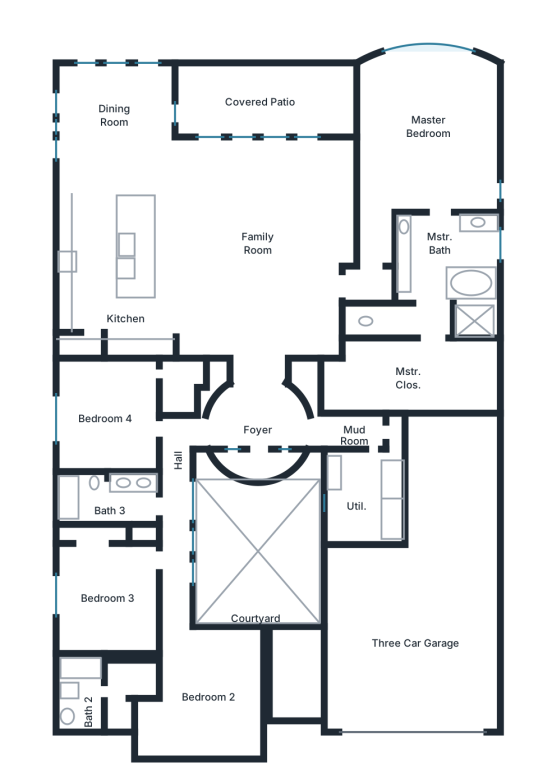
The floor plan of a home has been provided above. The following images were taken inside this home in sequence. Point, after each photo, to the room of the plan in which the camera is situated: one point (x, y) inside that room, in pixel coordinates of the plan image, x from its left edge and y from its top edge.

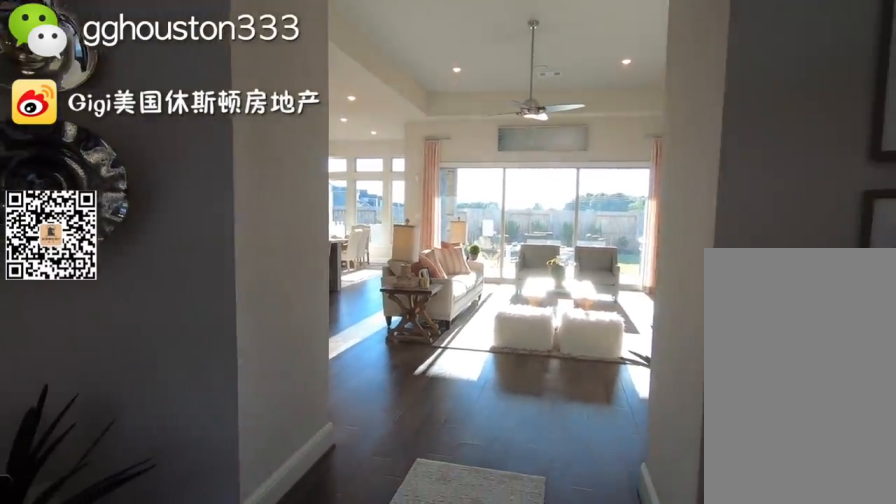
(259, 426)
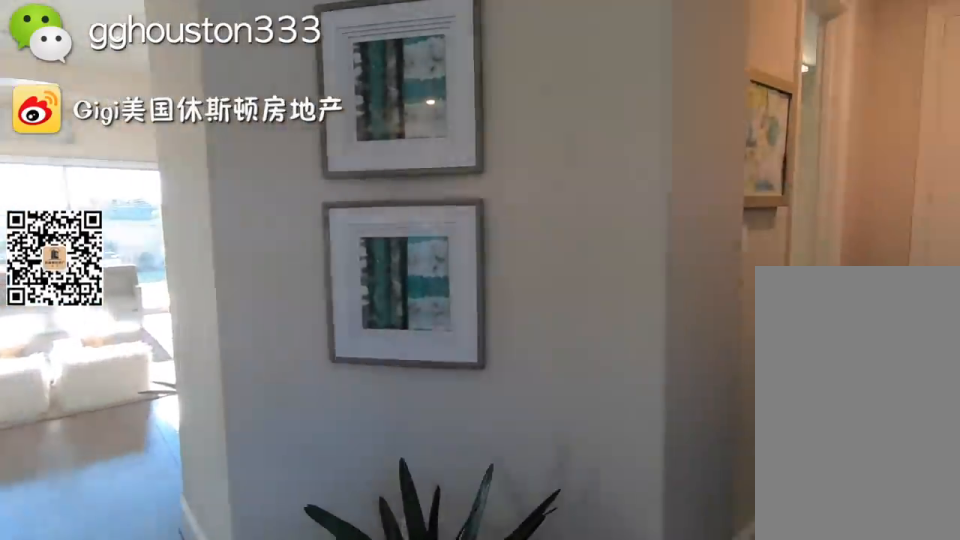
(259, 426)
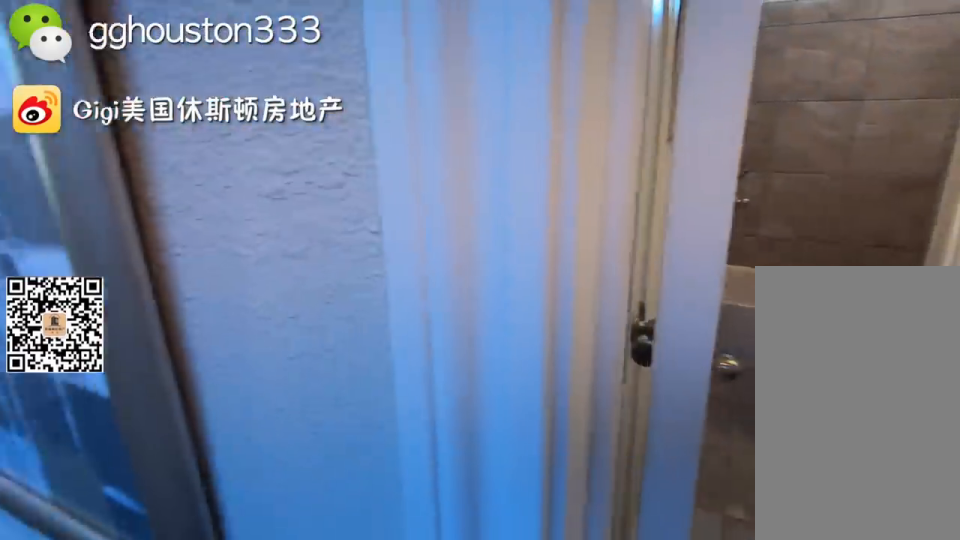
(102, 498)
